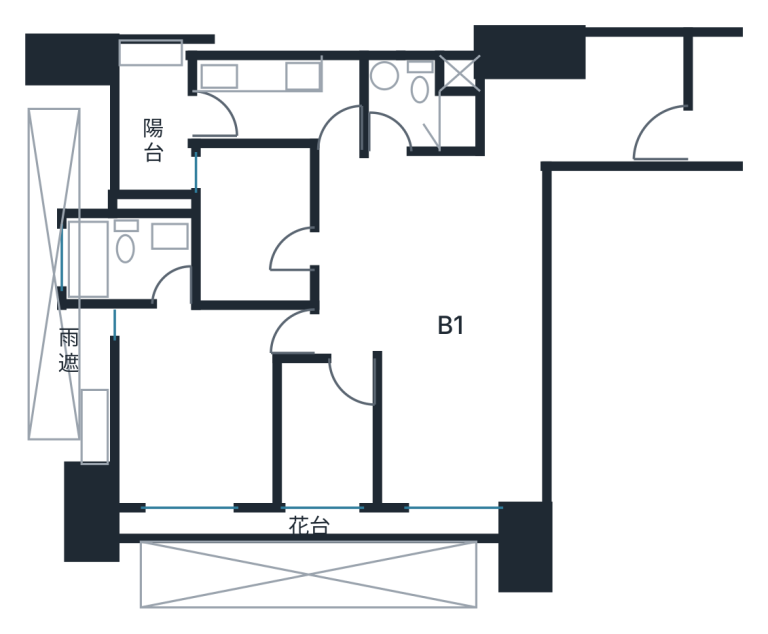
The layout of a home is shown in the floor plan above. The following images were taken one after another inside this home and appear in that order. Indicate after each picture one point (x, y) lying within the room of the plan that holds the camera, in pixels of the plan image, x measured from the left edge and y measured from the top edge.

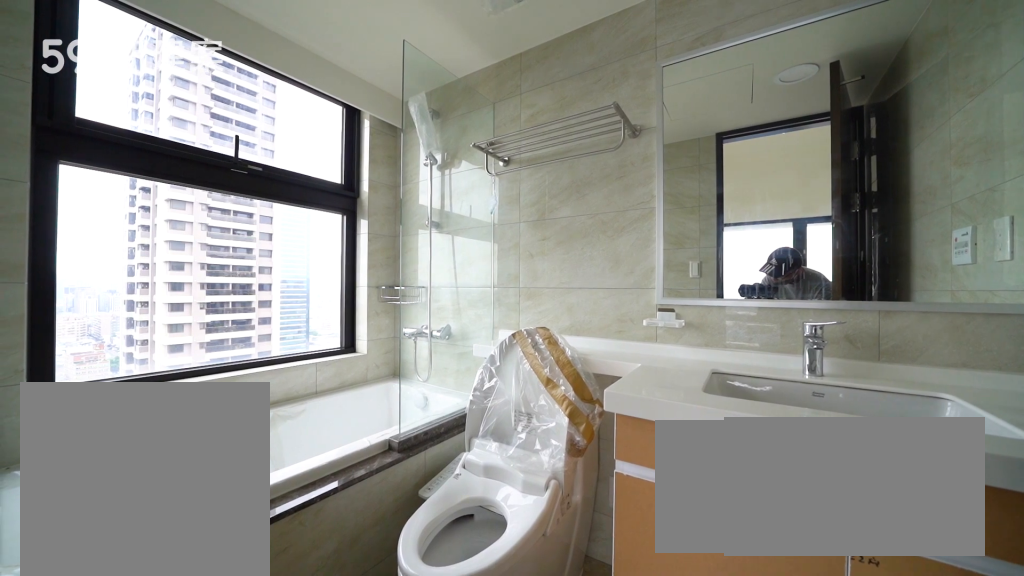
(128, 259)
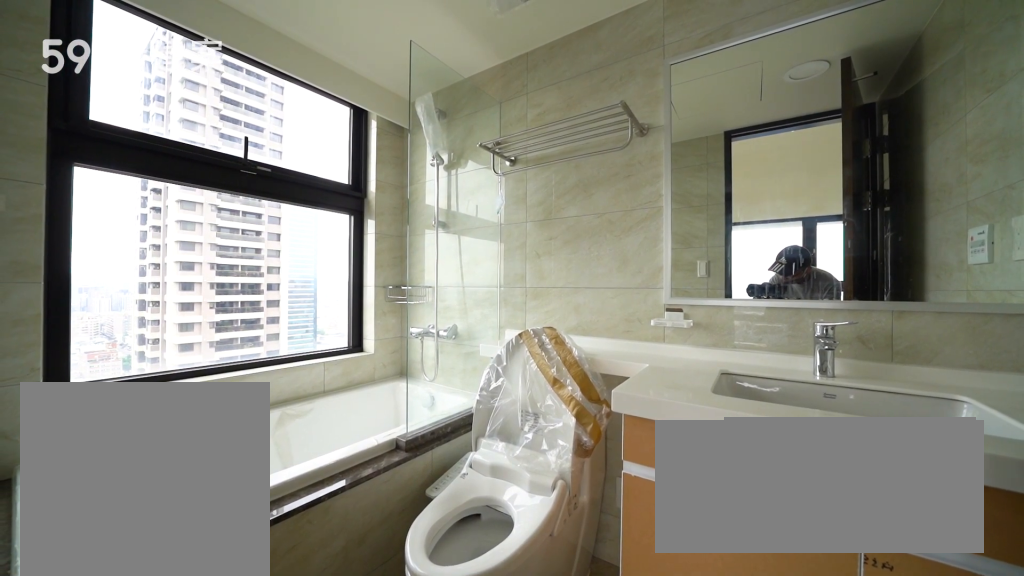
(128, 259)
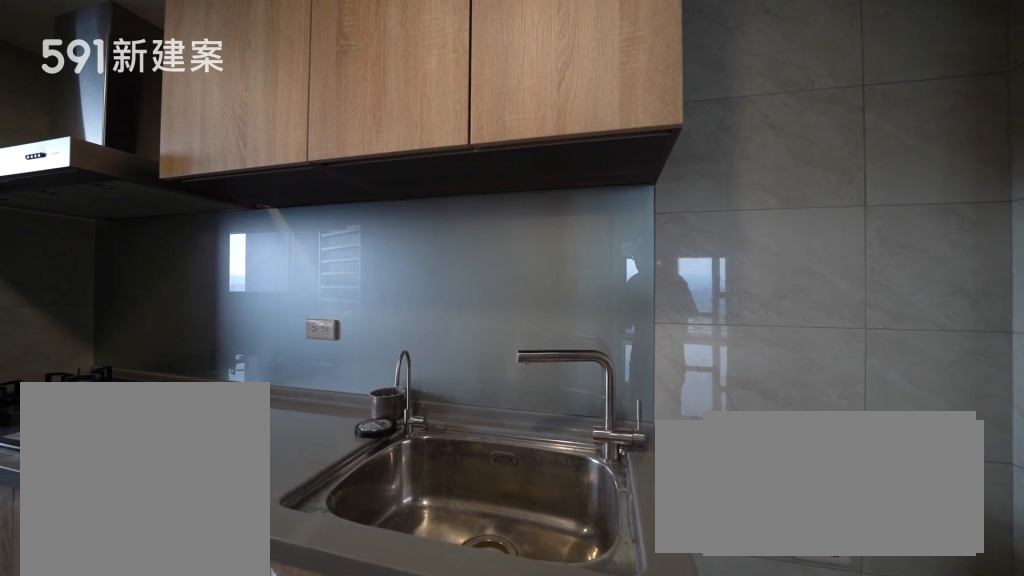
(279, 99)
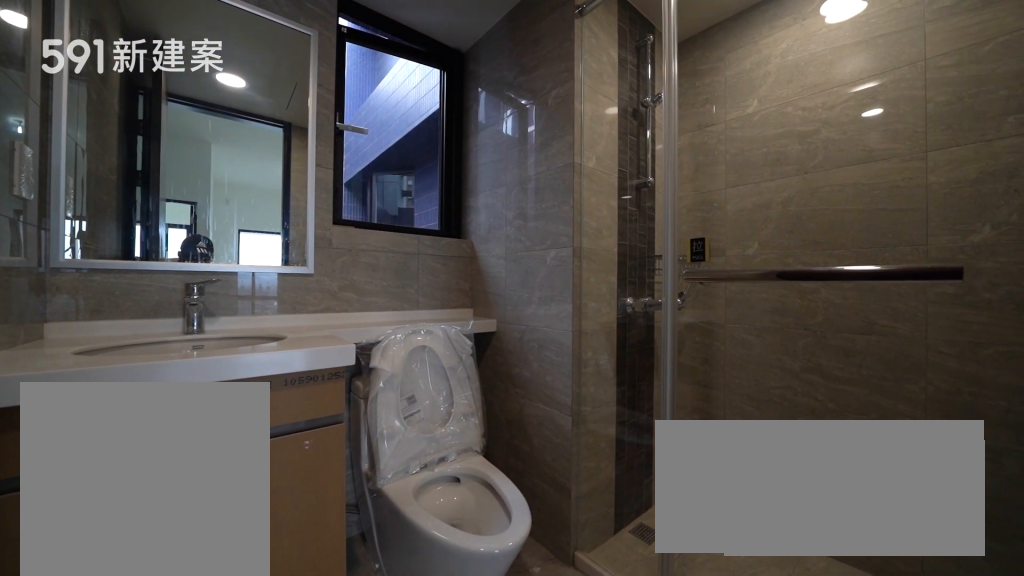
(418, 110)
